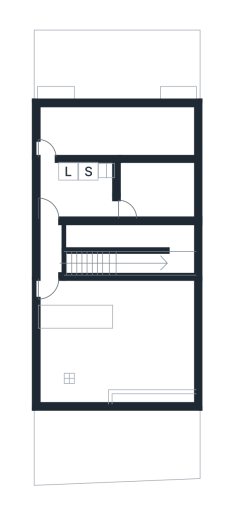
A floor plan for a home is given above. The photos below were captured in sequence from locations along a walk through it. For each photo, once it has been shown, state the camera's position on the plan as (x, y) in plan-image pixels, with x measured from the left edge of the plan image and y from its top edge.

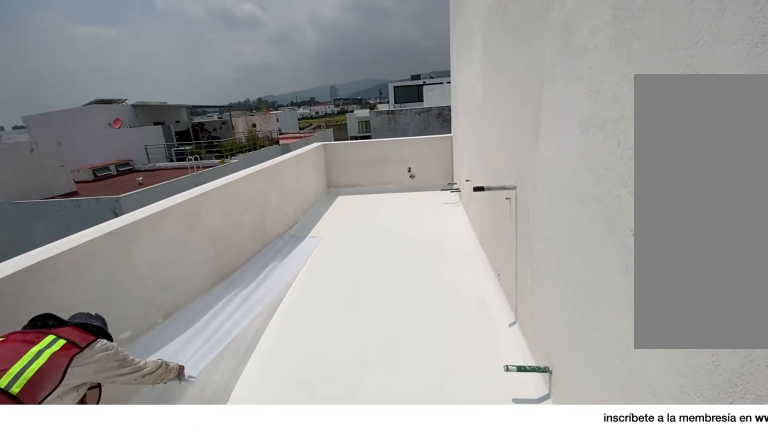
(58, 146)
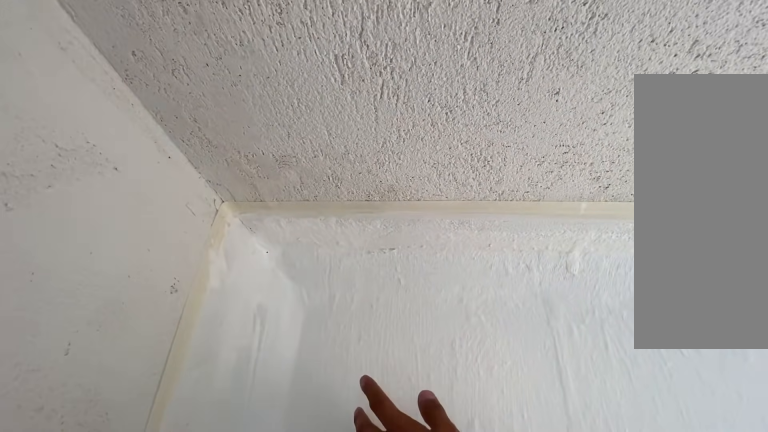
(118, 122)
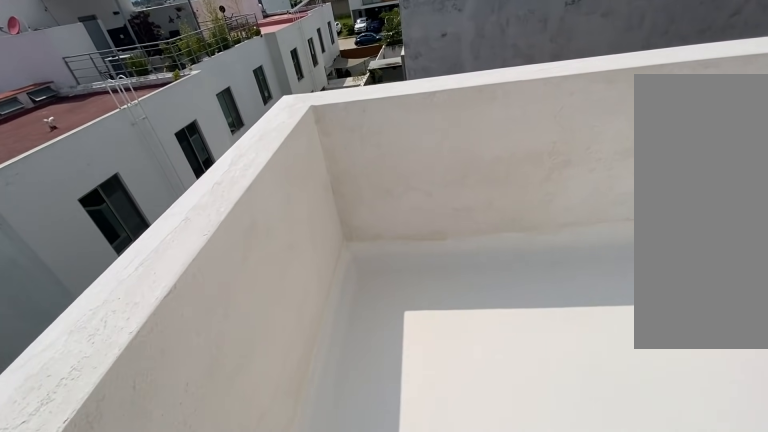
(114, 124)
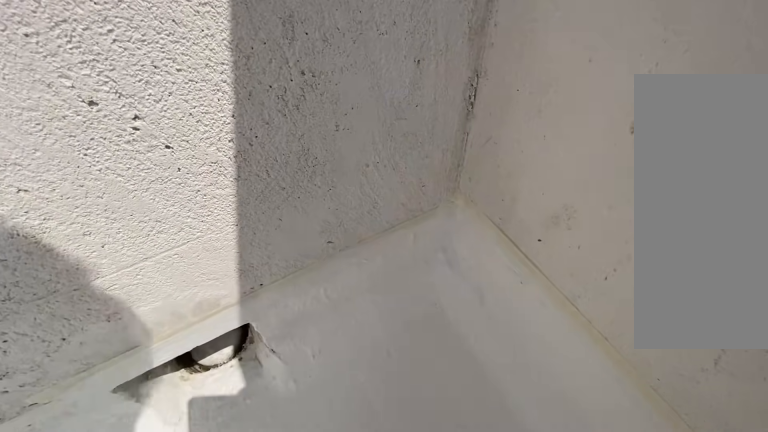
(44, 115)
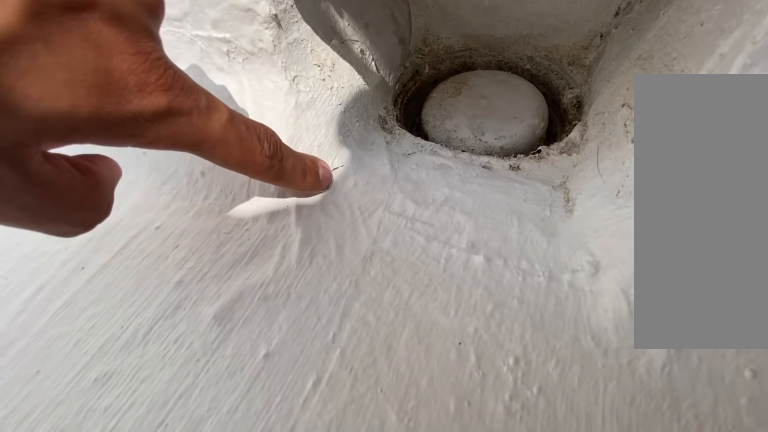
(43, 116)
